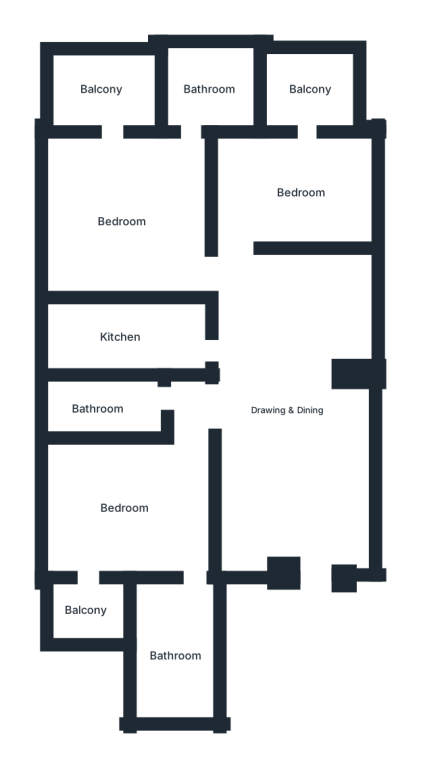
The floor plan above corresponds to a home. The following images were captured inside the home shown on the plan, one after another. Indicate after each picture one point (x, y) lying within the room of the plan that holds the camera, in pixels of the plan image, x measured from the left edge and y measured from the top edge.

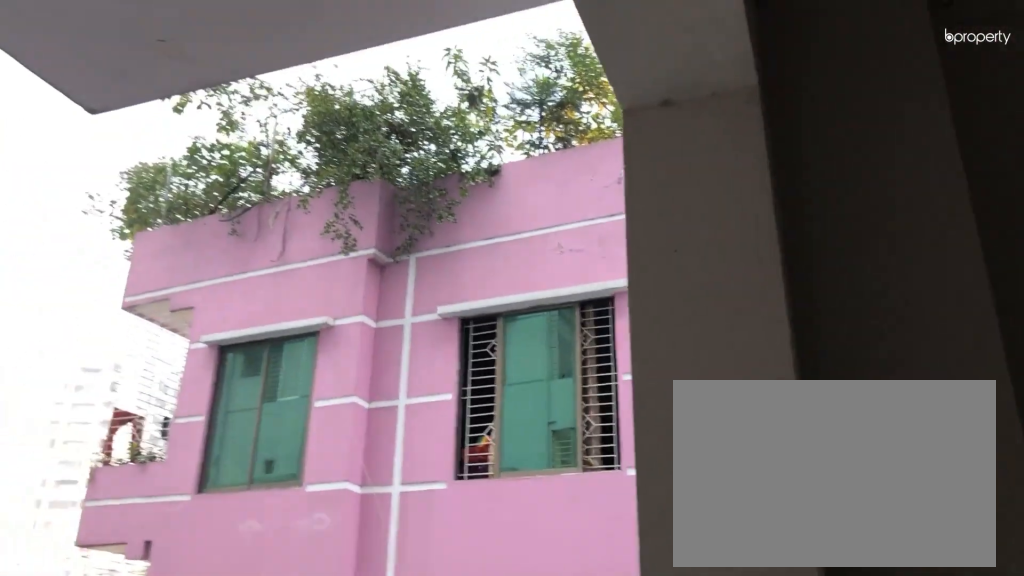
(88, 609)
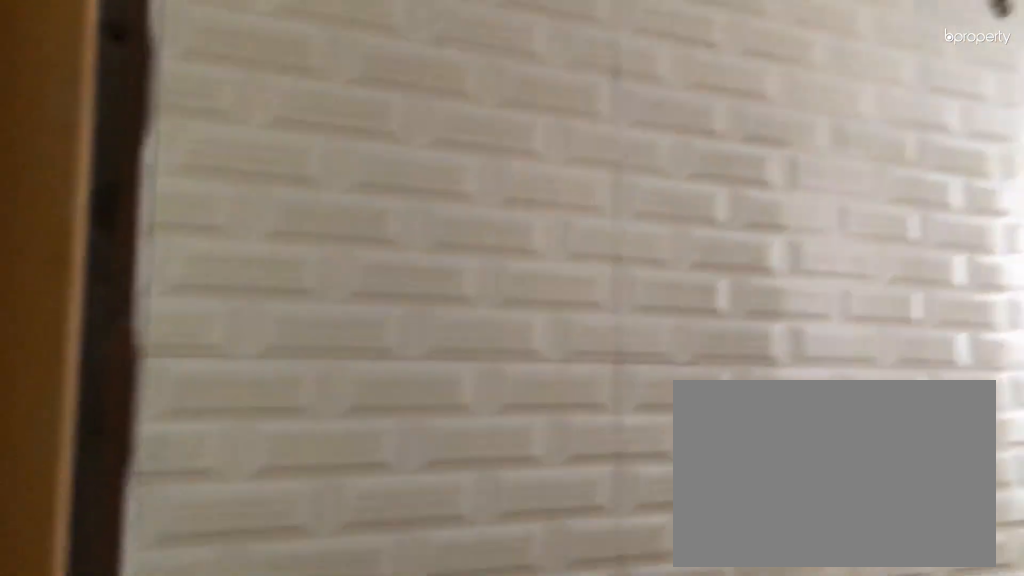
(98, 408)
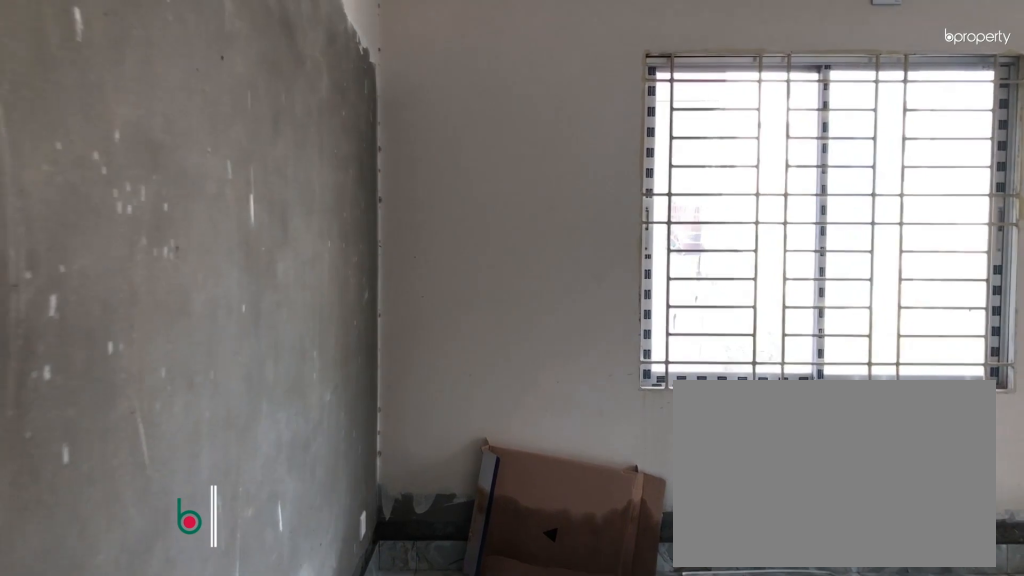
(122, 222)
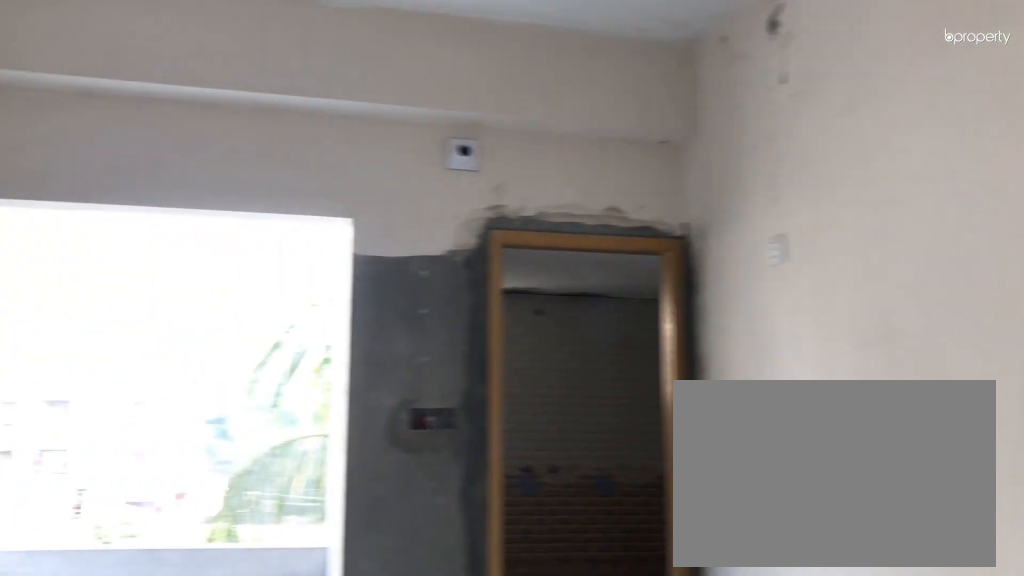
(122, 222)
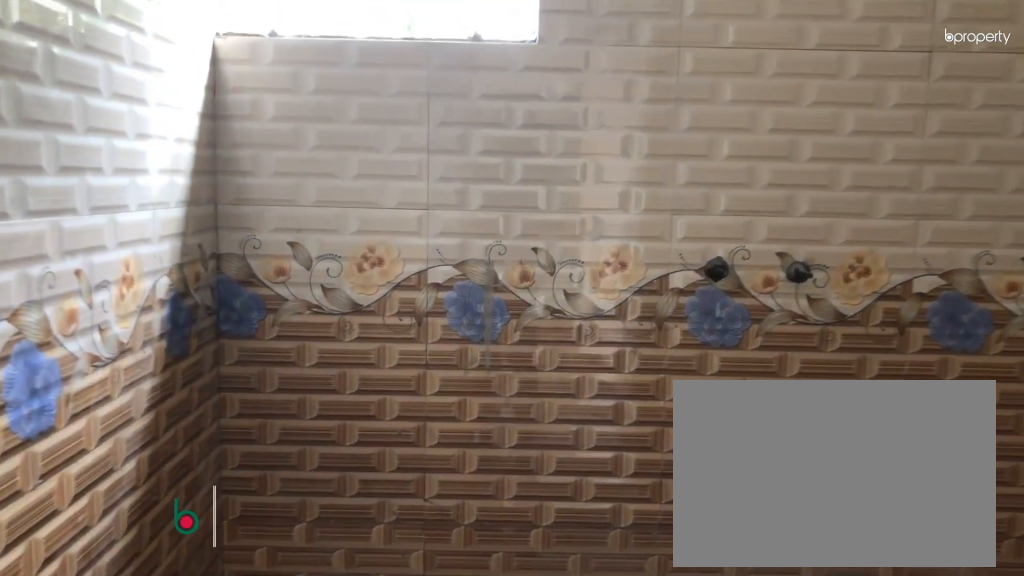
(211, 88)
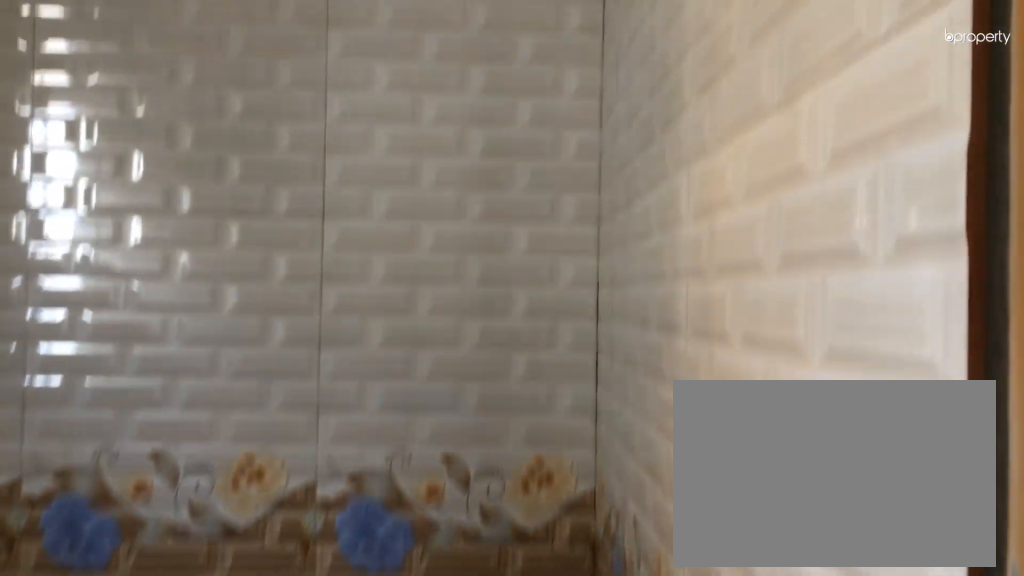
(211, 88)
